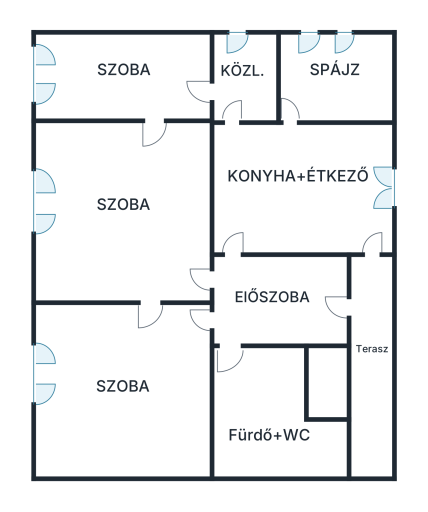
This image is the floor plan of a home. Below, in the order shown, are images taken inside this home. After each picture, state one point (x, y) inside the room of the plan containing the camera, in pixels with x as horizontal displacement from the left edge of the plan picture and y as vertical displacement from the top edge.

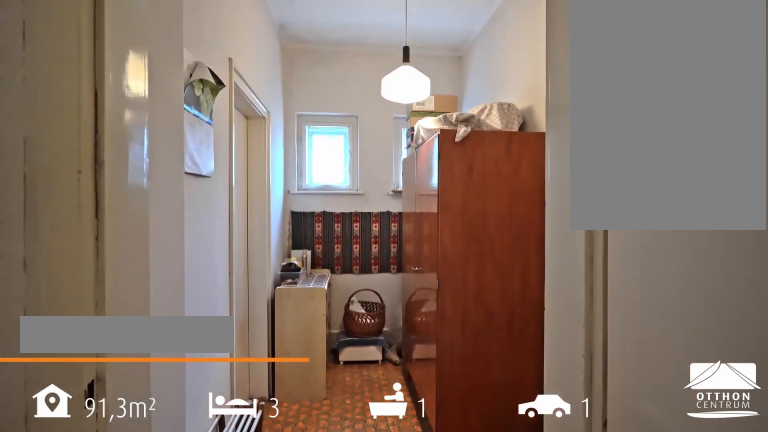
(248, 77)
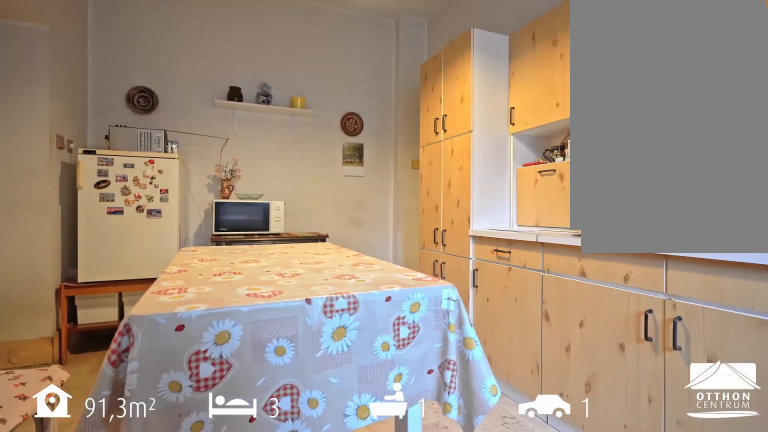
(305, 193)
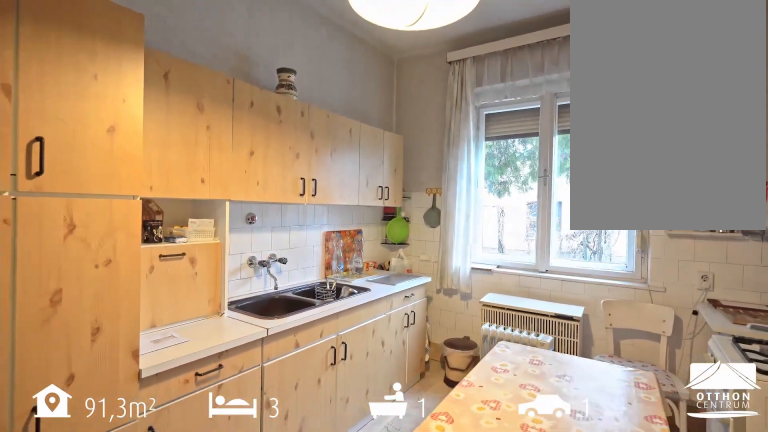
(305, 193)
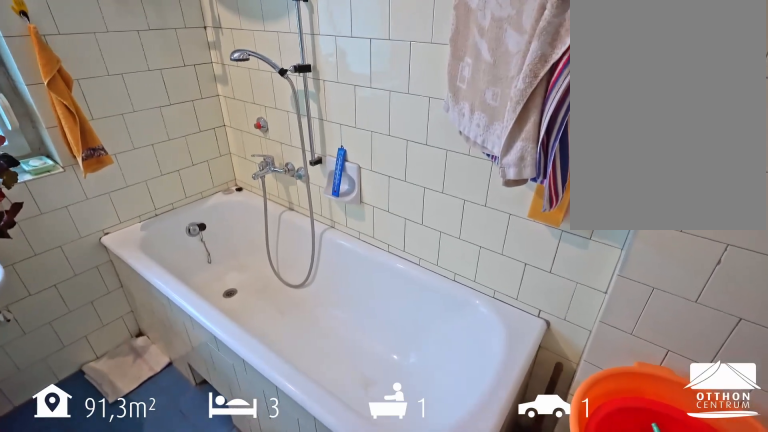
(260, 416)
